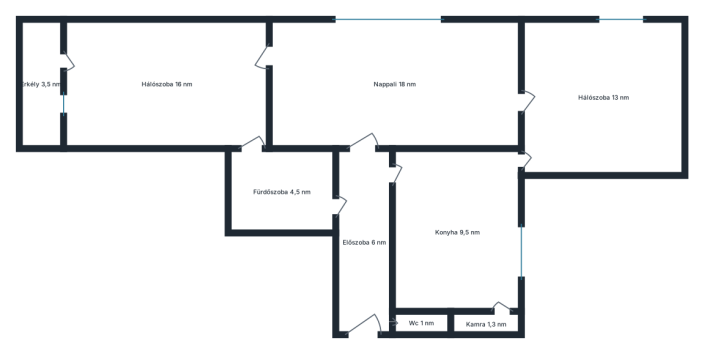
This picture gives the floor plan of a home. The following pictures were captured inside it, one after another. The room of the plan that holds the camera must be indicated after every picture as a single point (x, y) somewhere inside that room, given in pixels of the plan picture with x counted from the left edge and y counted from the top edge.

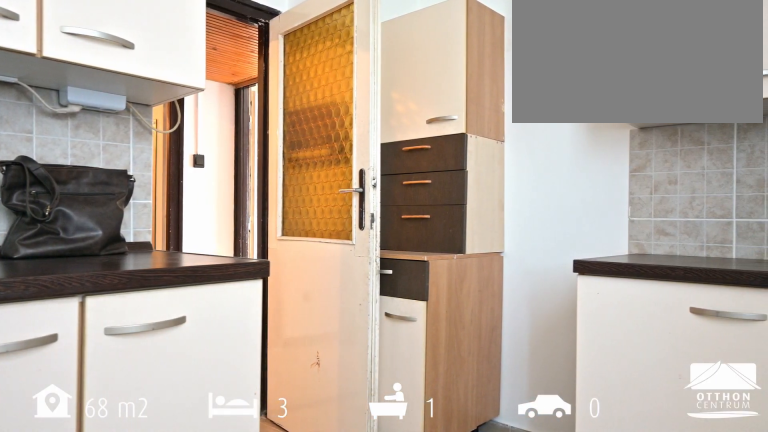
(451, 242)
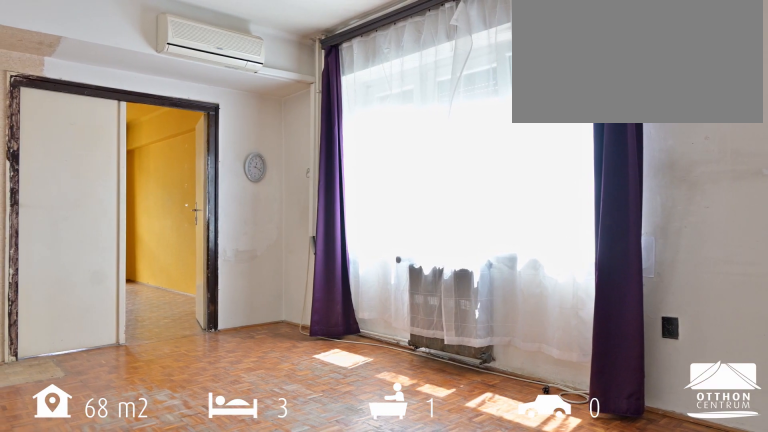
(397, 93)
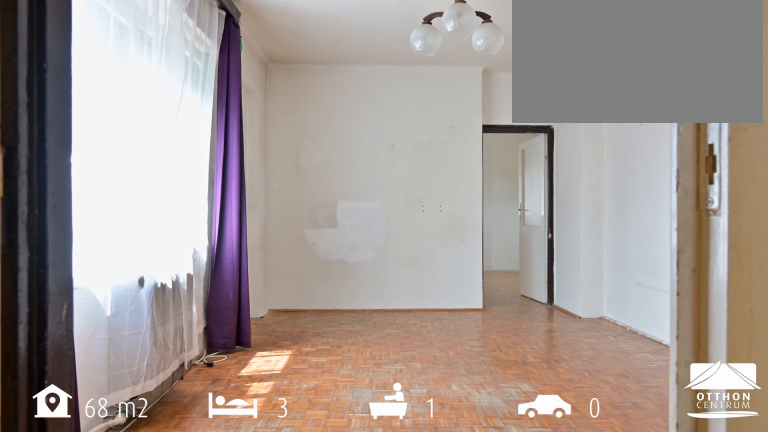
(397, 93)
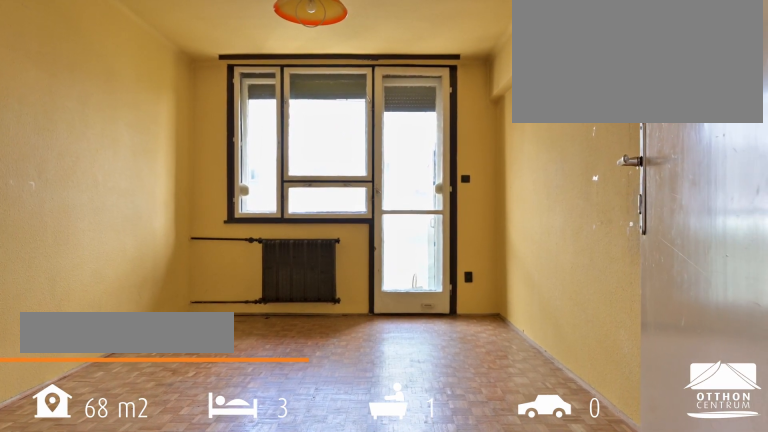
(172, 90)
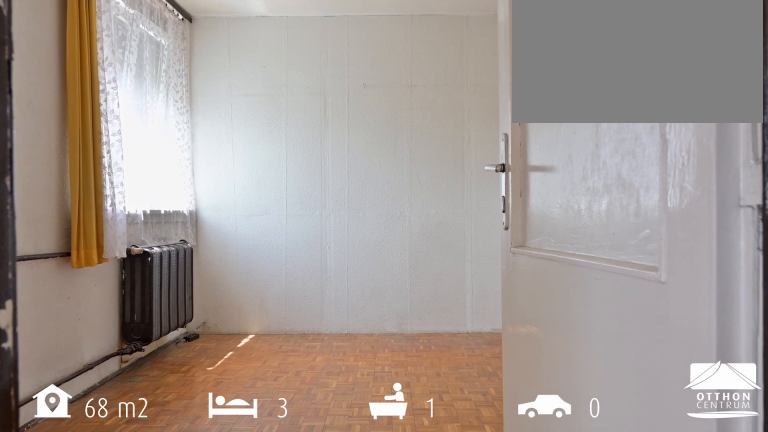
(607, 99)
